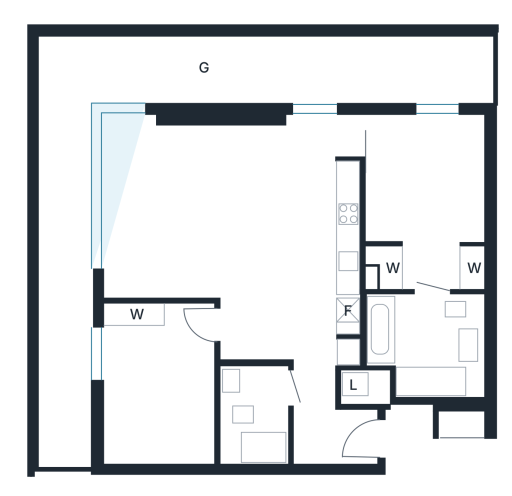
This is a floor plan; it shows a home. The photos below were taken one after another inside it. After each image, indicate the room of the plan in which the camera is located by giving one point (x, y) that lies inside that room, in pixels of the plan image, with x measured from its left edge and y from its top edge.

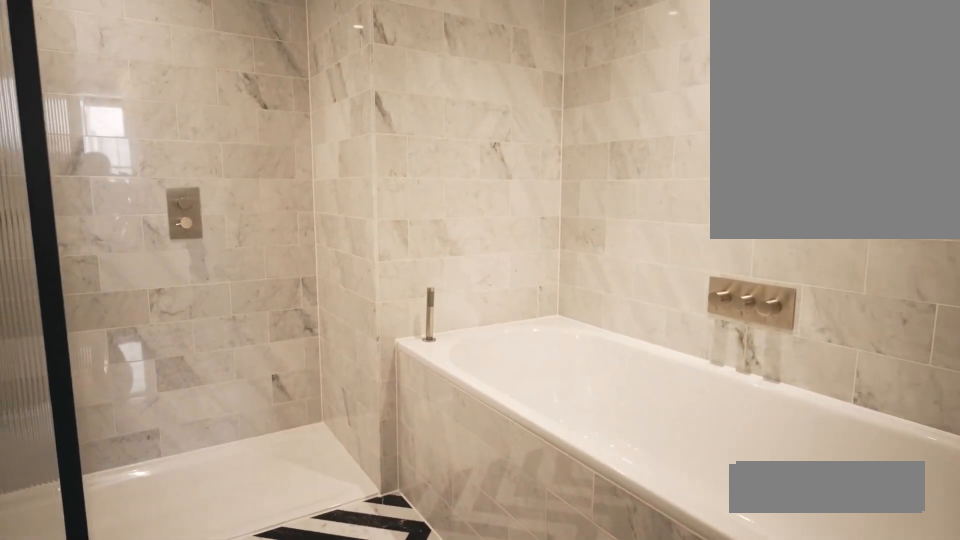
(398, 351)
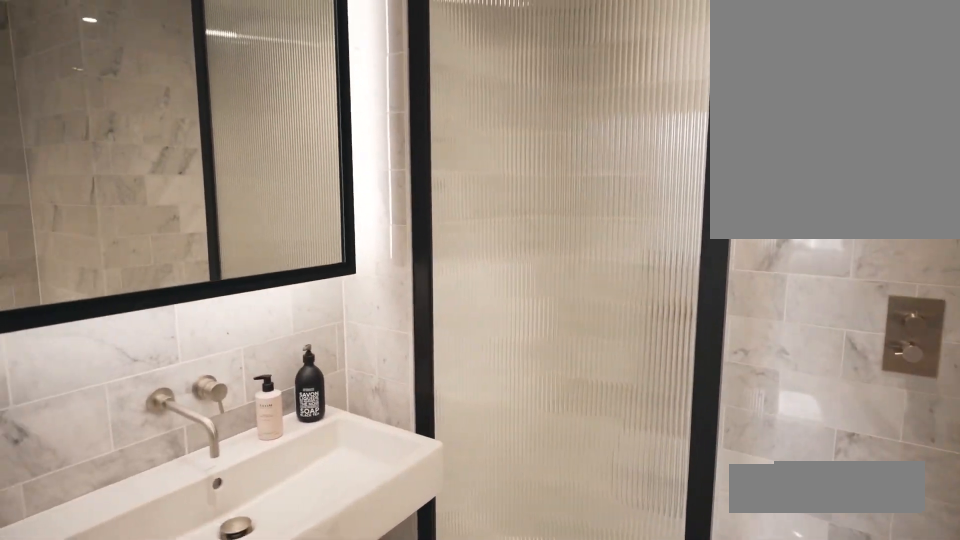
(398, 351)
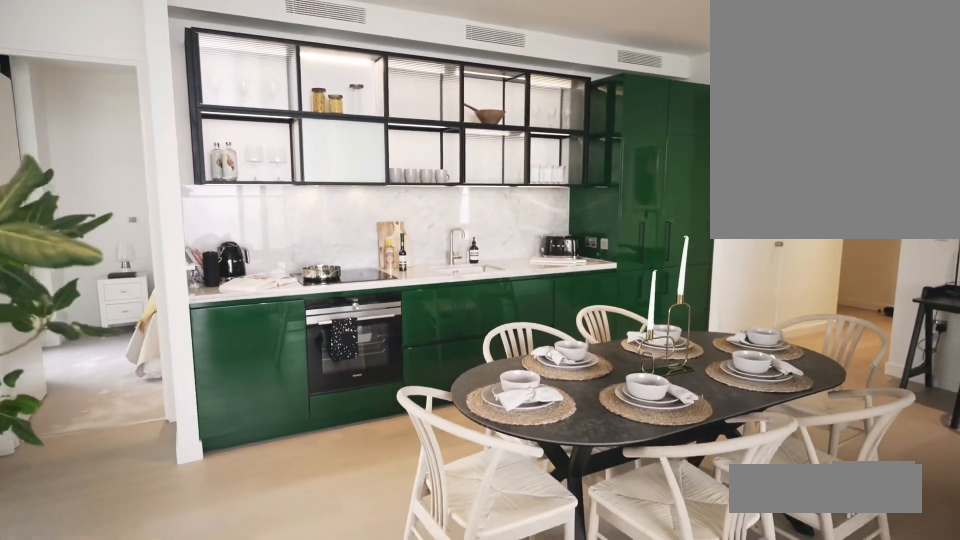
(295, 234)
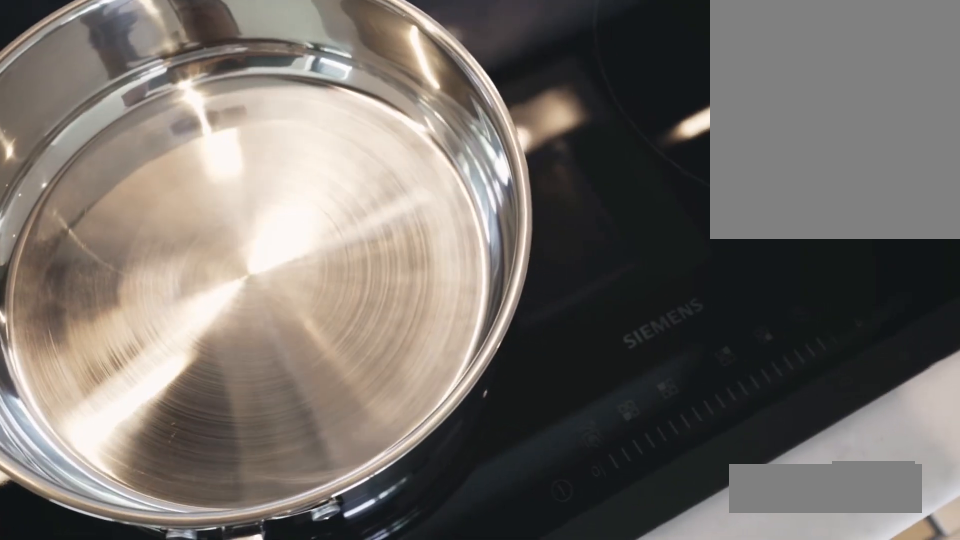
(295, 234)
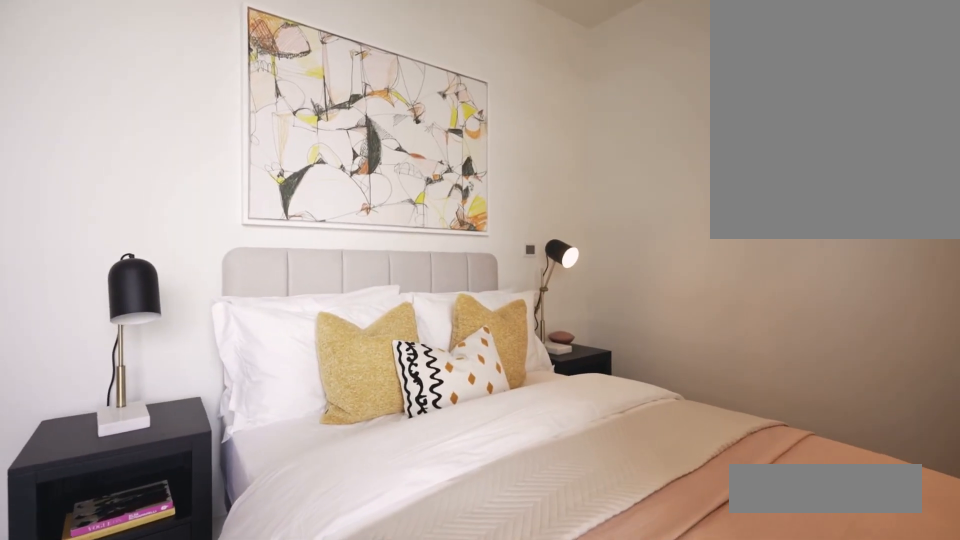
(158, 373)
